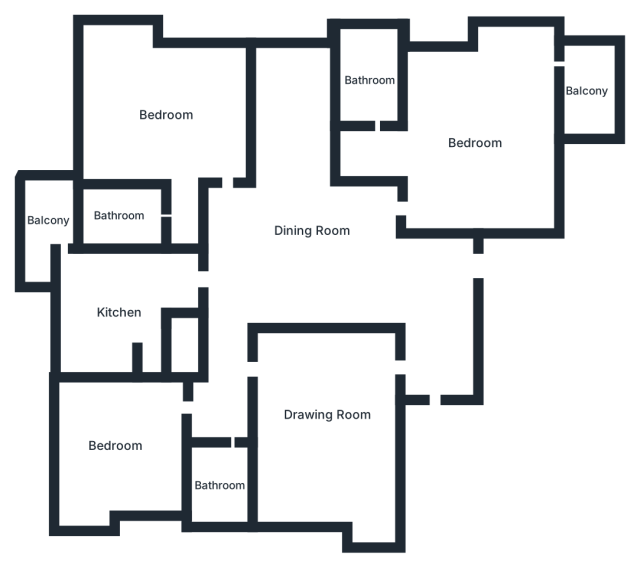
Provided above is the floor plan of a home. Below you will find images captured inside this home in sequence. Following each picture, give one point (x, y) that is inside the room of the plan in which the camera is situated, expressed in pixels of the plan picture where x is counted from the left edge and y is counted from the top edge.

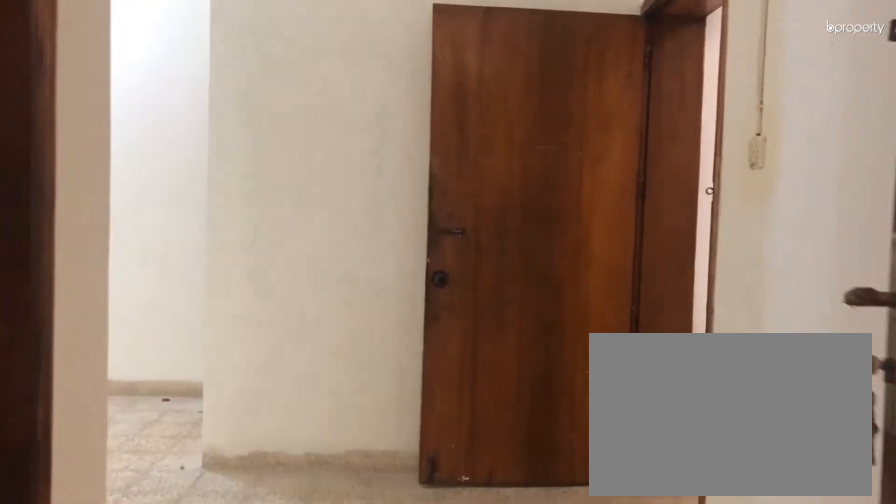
(434, 347)
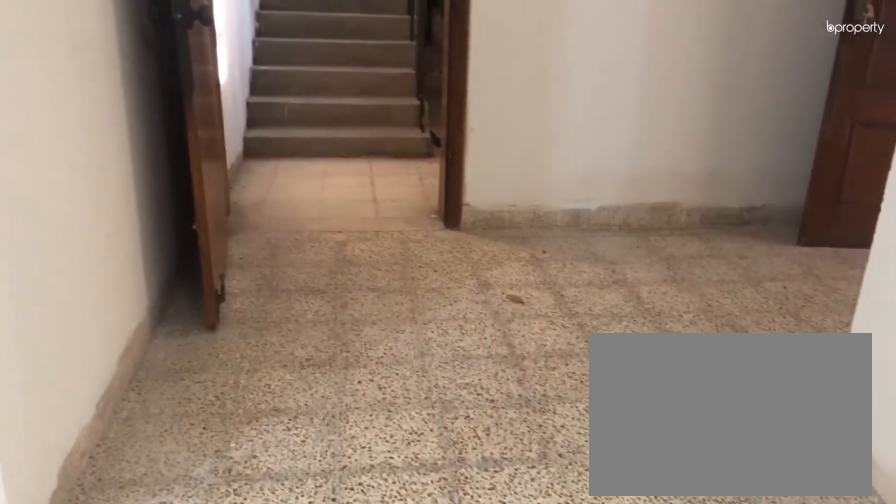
(306, 228)
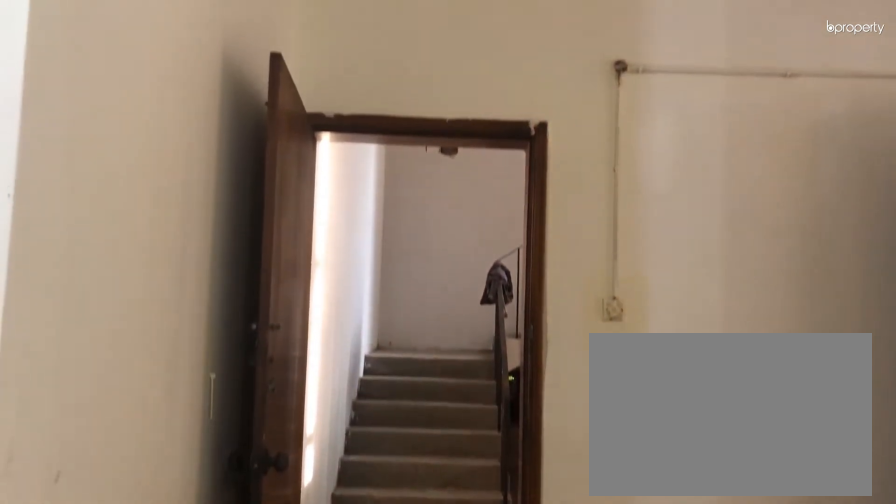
(306, 228)
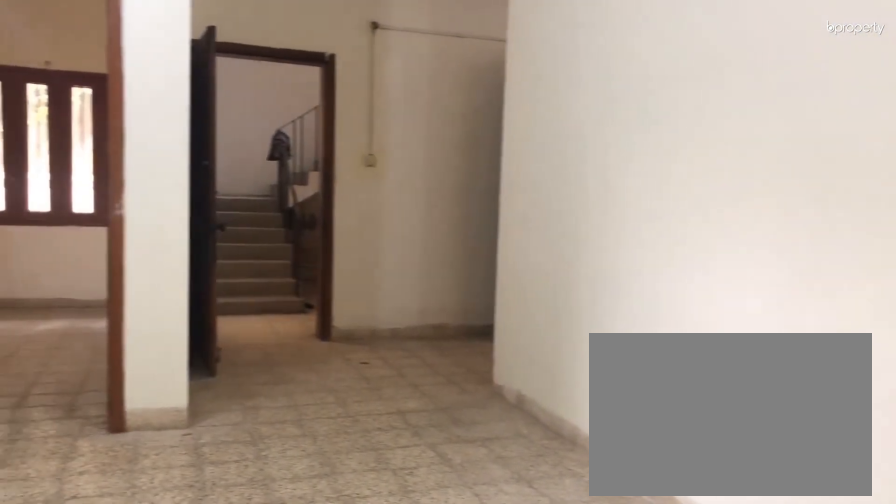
(306, 228)
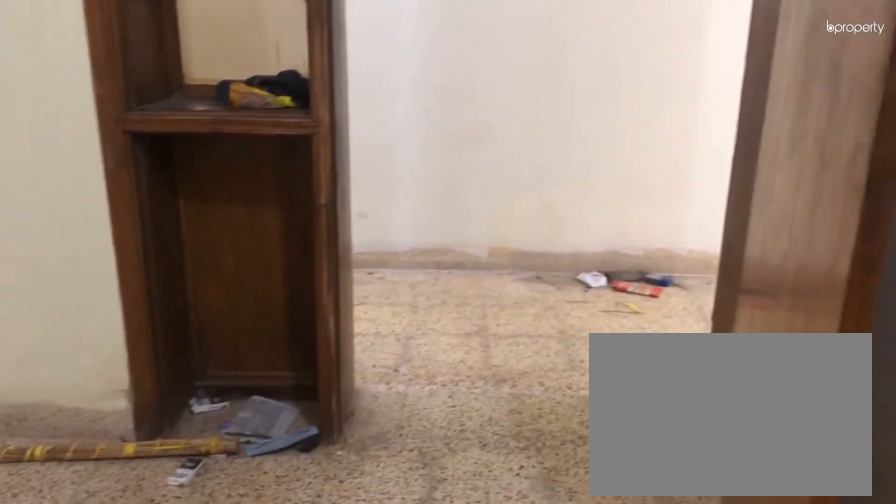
(327, 415)
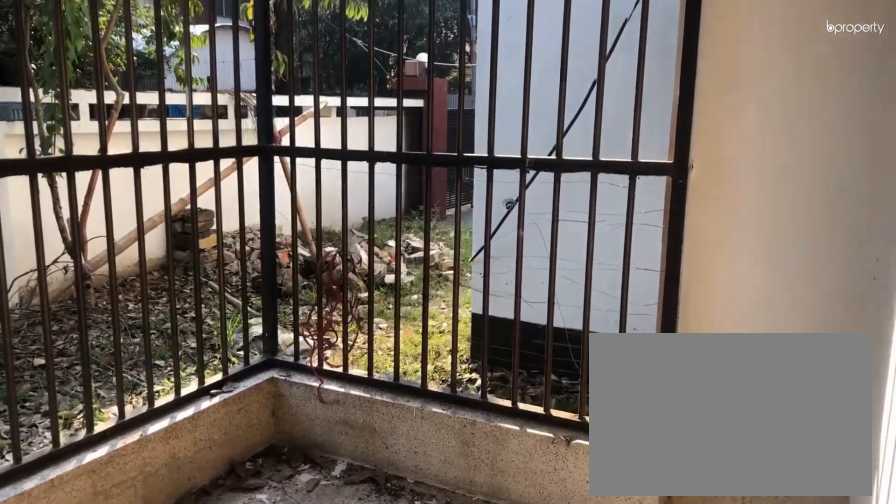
(590, 87)
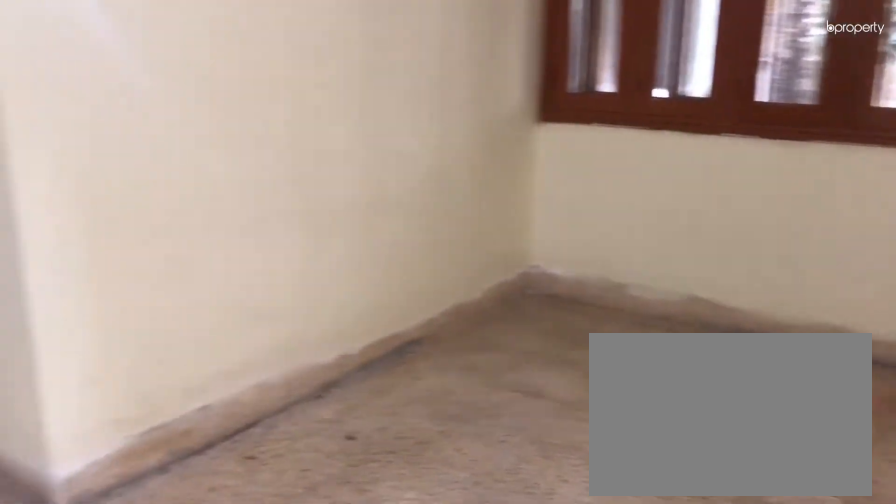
(165, 120)
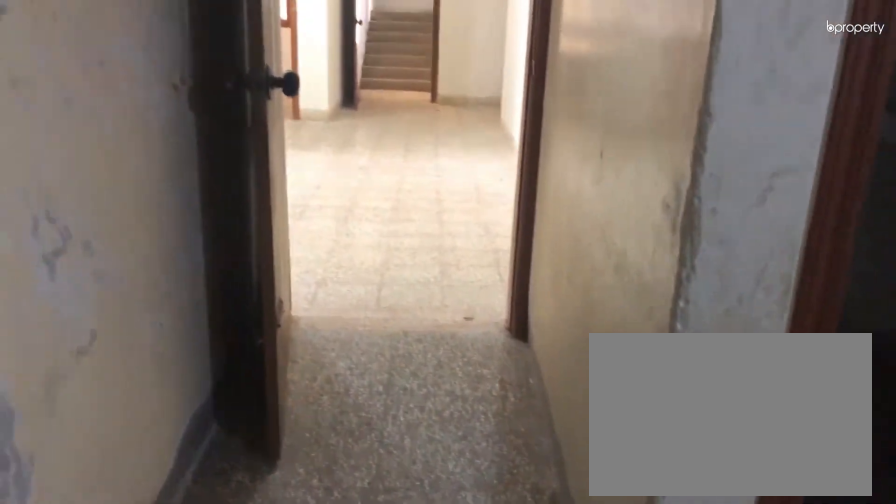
(115, 320)
